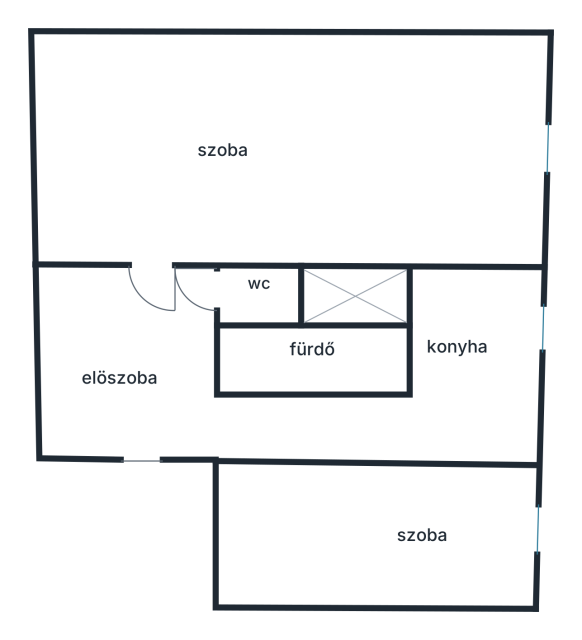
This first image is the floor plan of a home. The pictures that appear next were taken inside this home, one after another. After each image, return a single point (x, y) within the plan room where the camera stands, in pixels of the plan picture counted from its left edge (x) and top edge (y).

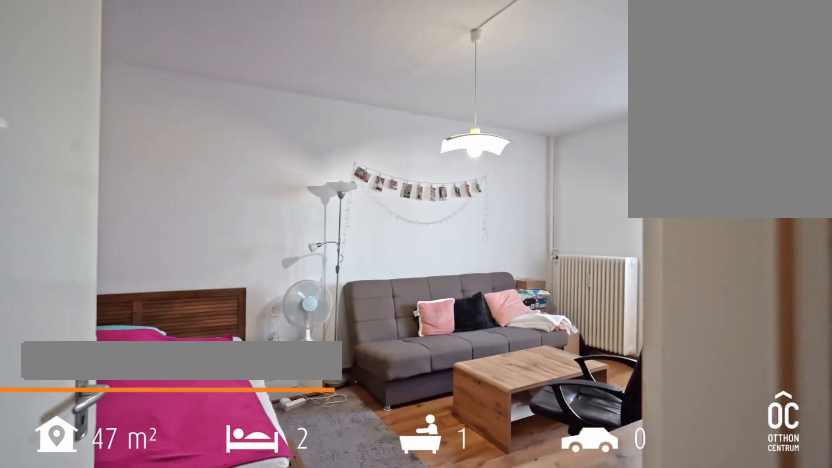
(293, 147)
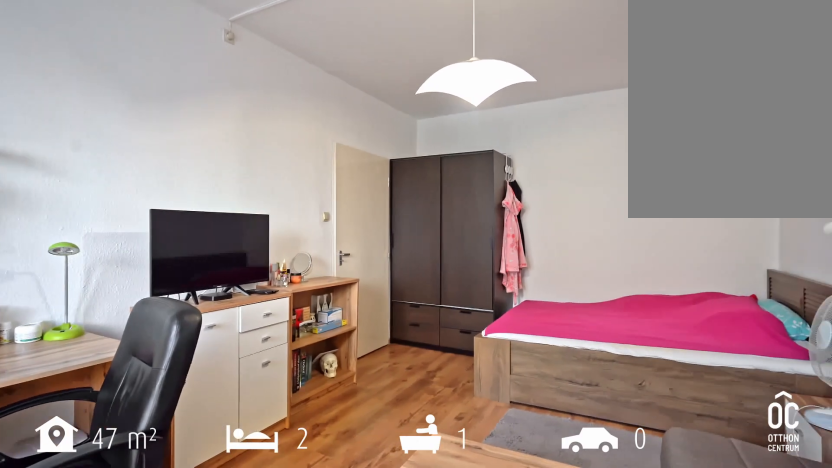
(293, 147)
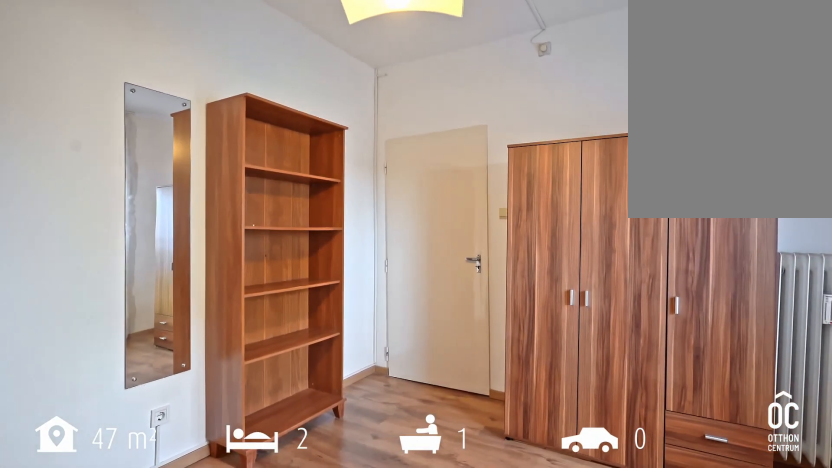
(398, 532)
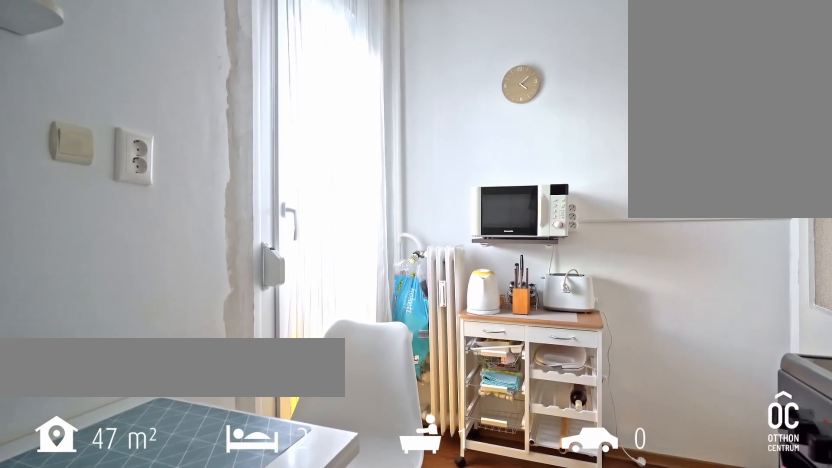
(468, 360)
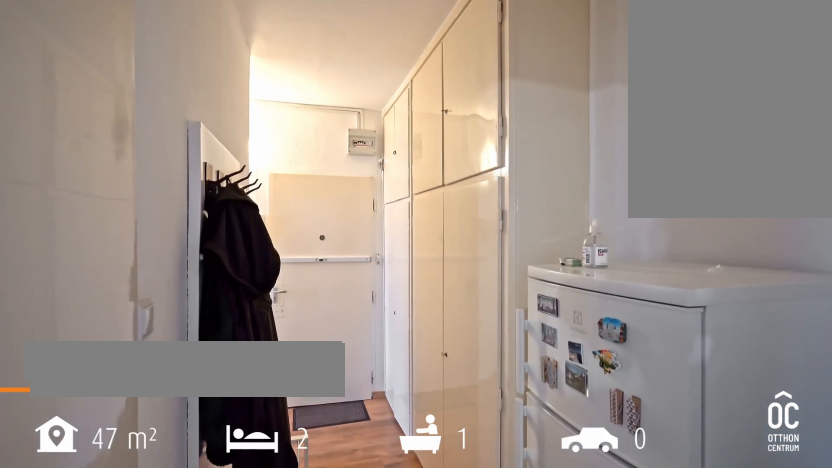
(188, 419)
